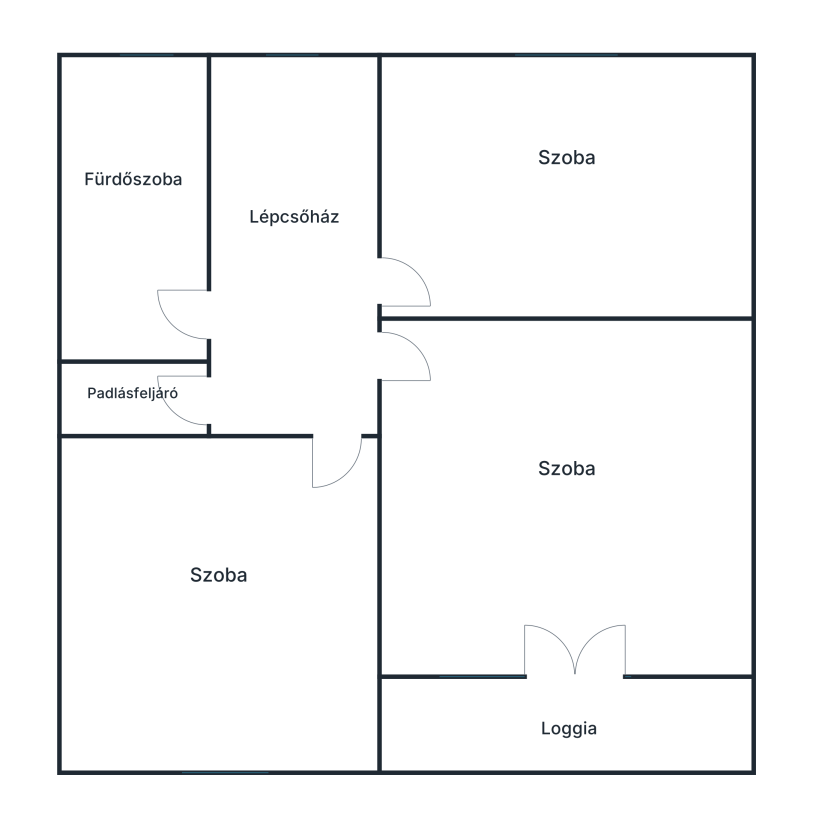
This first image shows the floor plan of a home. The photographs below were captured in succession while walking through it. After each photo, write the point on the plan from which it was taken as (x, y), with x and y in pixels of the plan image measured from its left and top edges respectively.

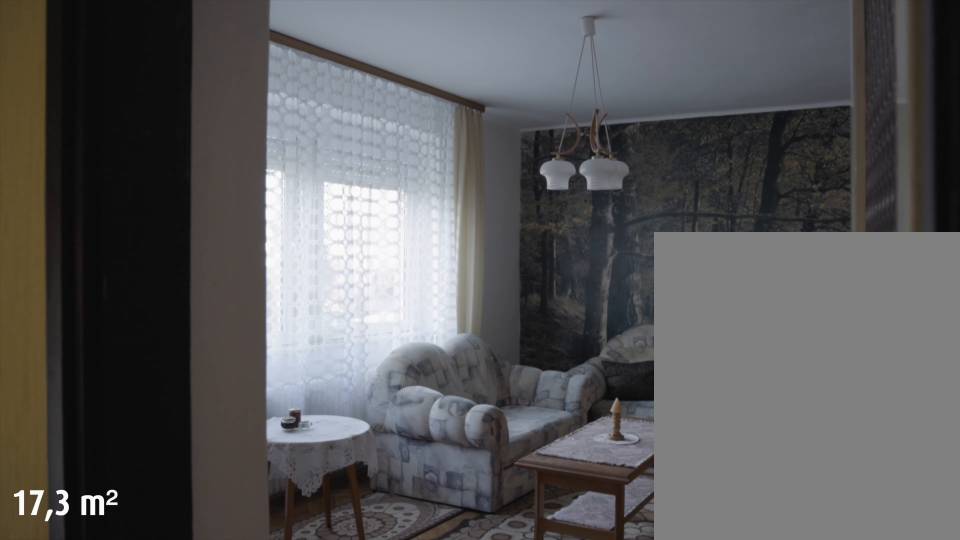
(343, 291)
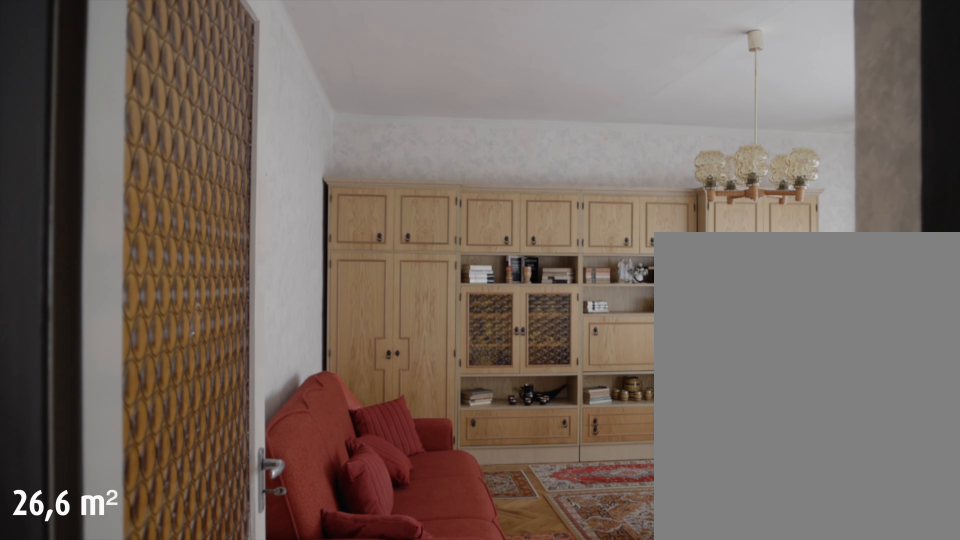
(362, 359)
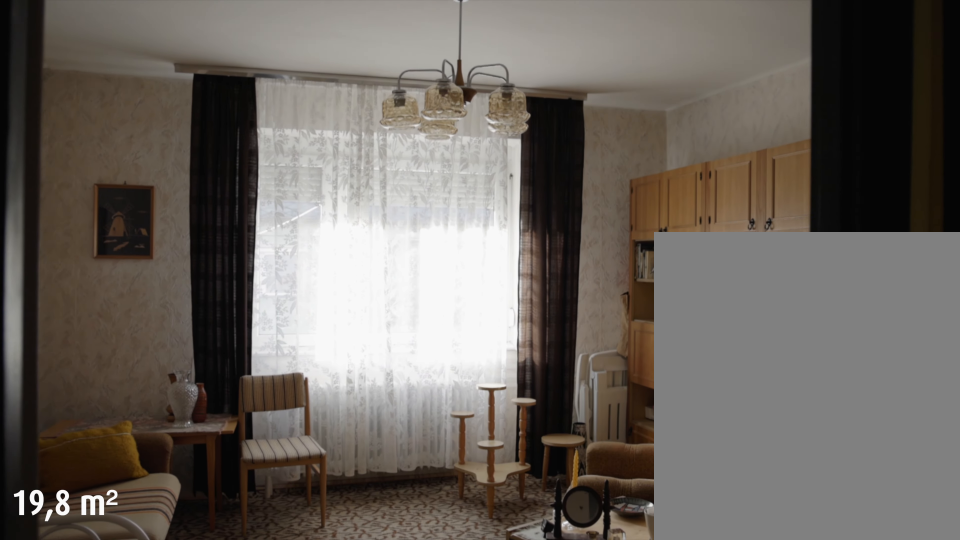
(339, 432)
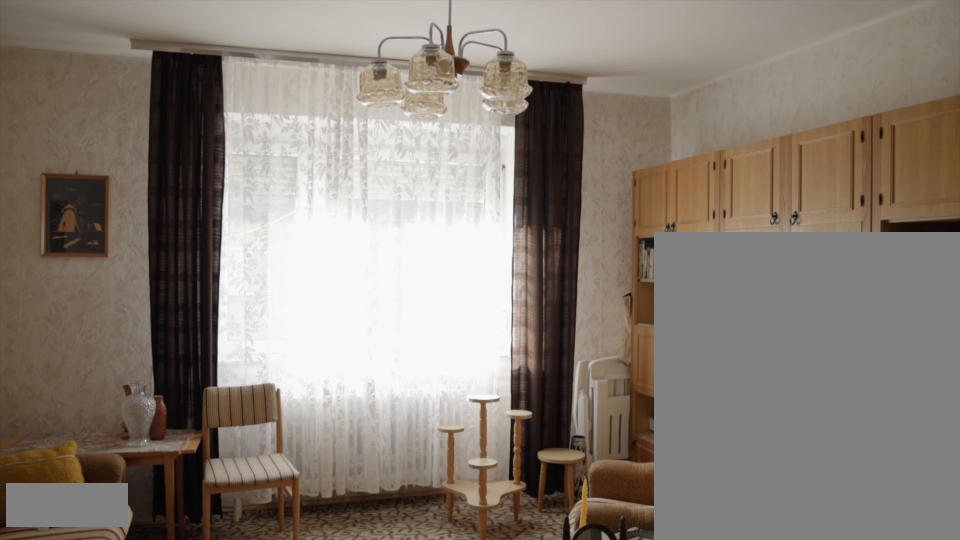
(317, 460)
